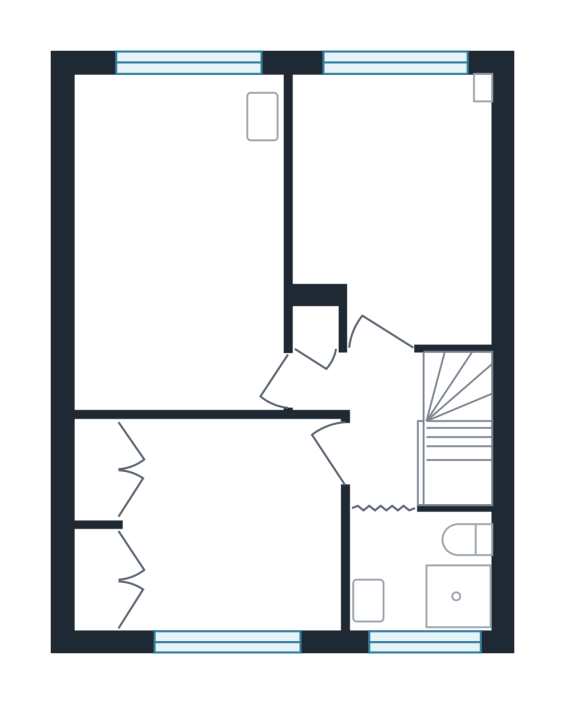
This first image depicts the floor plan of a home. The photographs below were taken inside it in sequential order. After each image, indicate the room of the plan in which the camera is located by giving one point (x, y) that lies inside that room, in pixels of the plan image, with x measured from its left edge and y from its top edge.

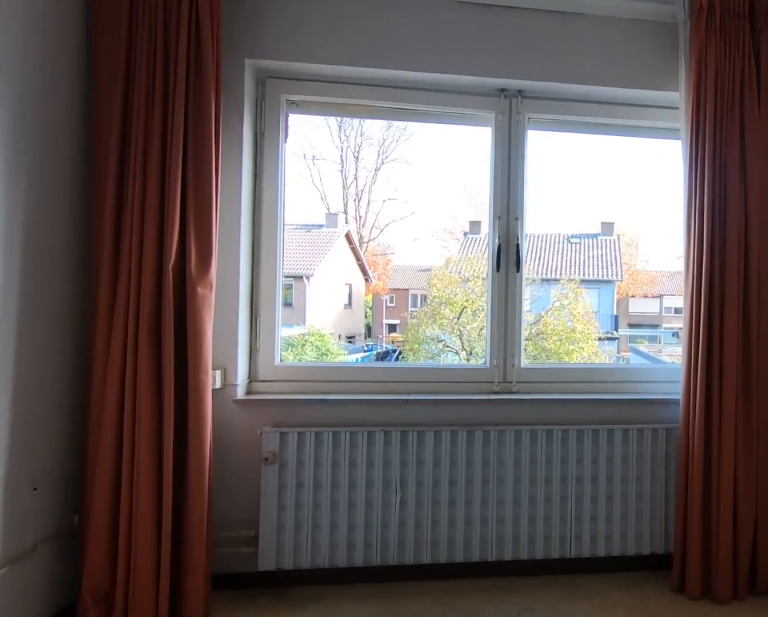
(397, 204)
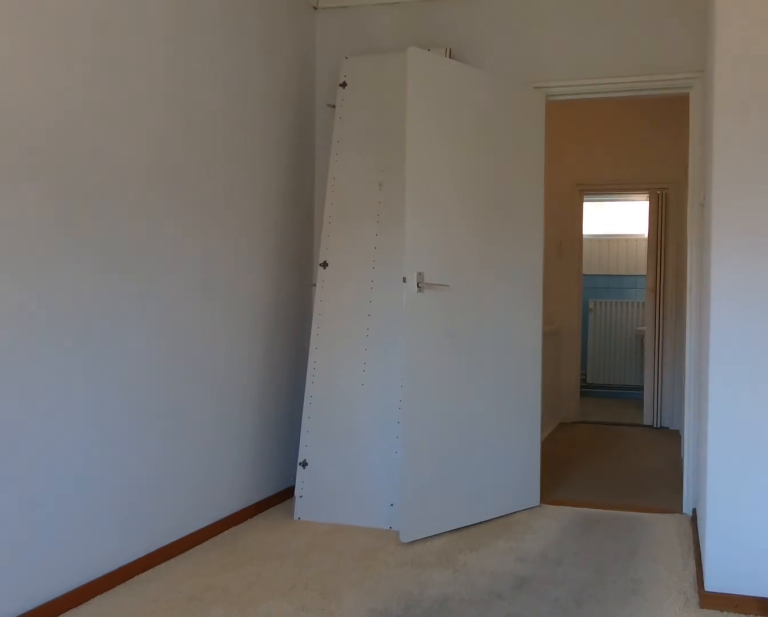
(397, 204)
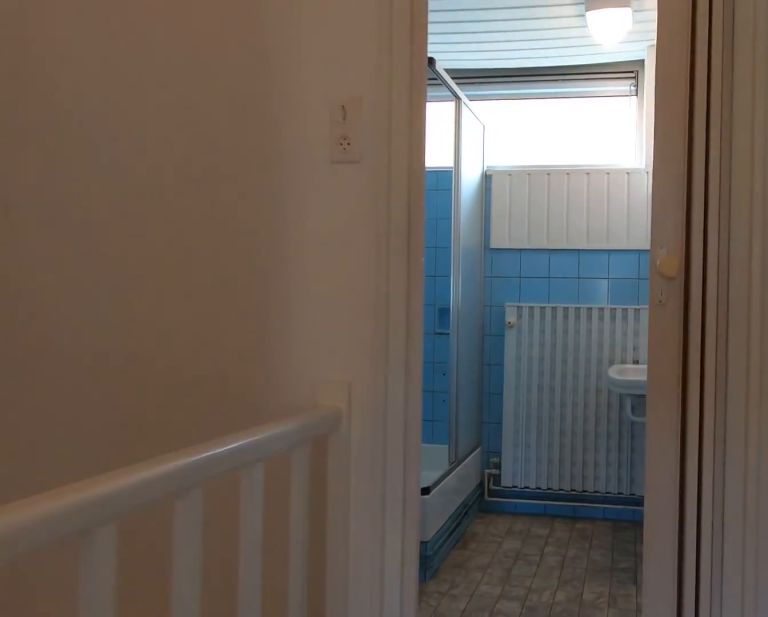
(371, 418)
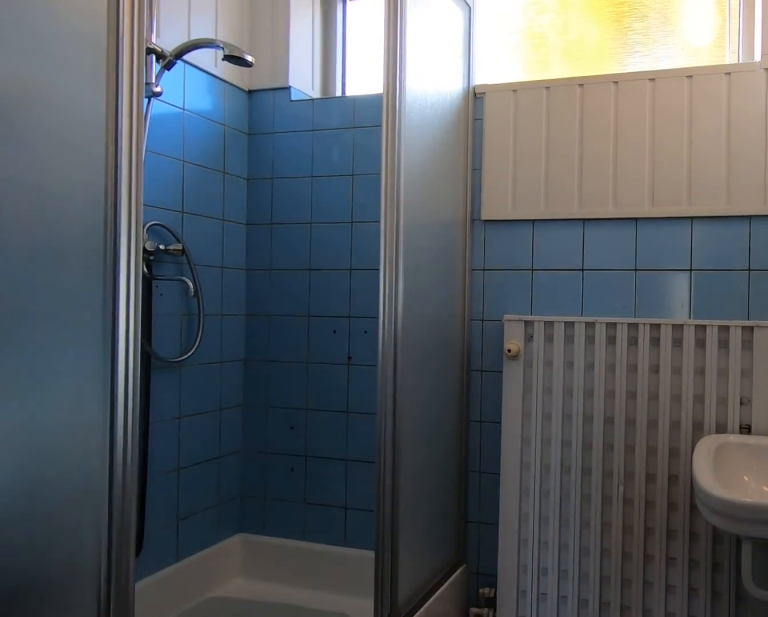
(420, 571)
